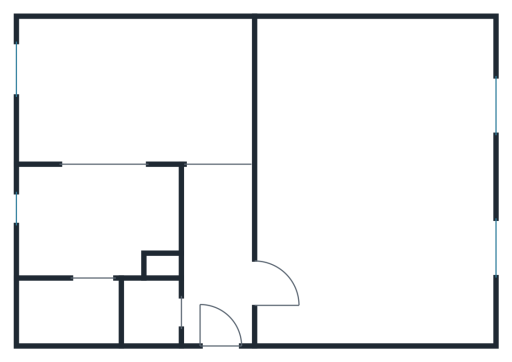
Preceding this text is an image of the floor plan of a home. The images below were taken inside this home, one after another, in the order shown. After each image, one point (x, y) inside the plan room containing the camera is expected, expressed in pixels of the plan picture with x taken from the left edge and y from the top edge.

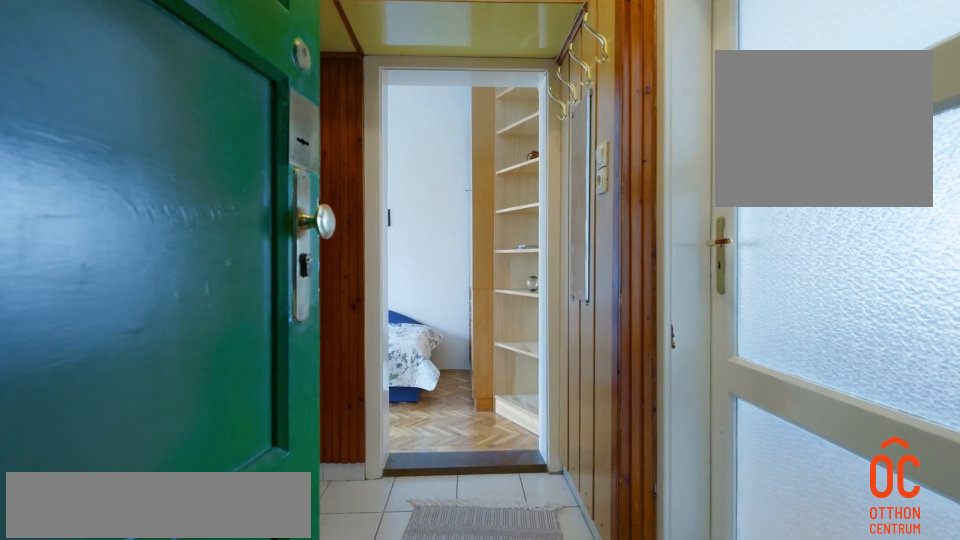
(211, 271)
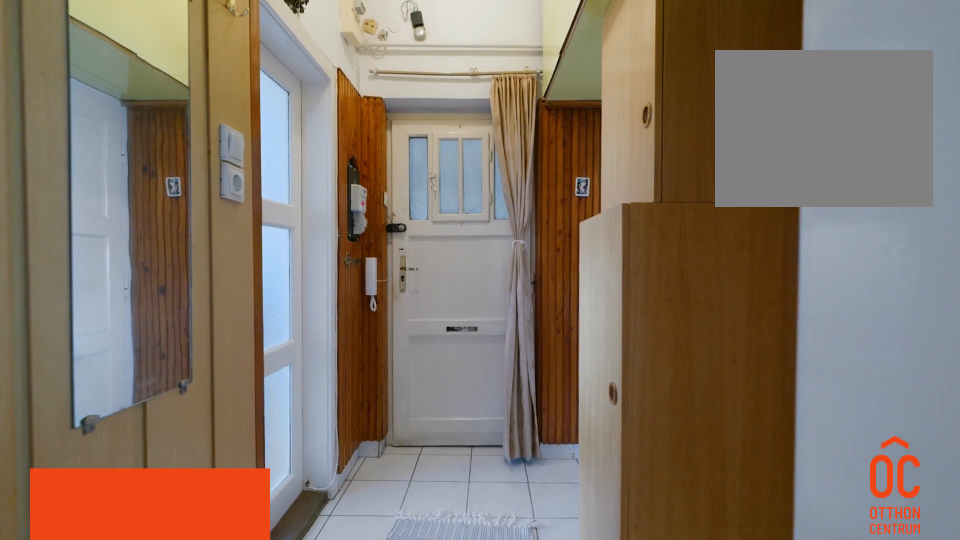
(212, 271)
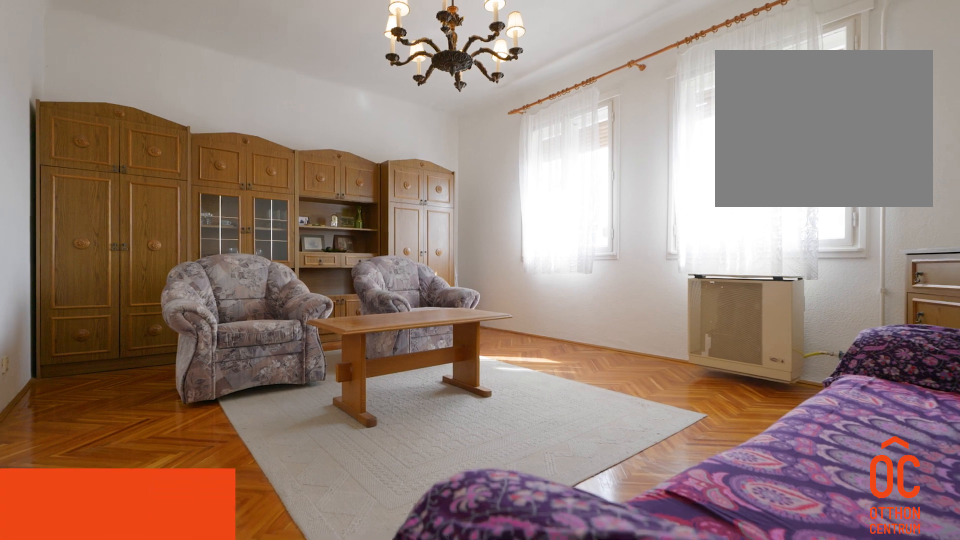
(376, 192)
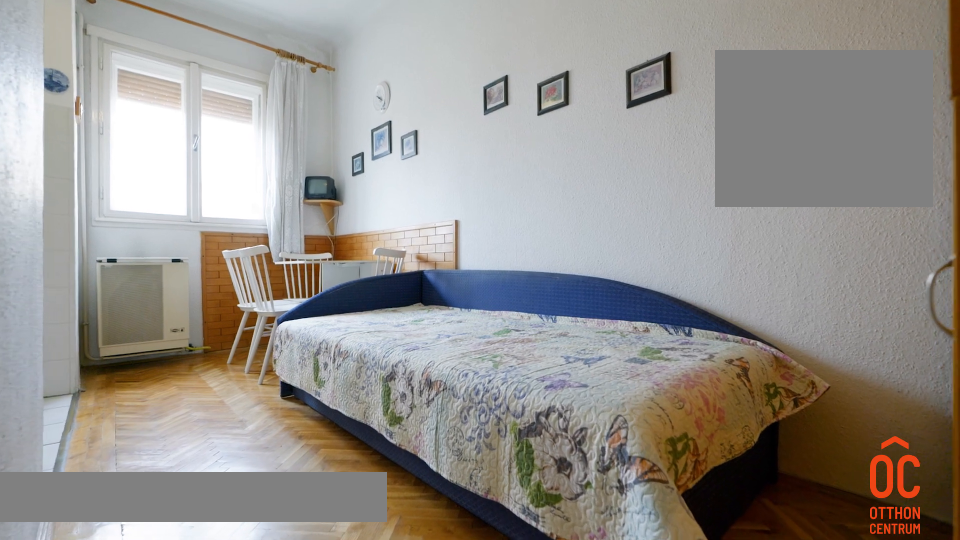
(111, 87)
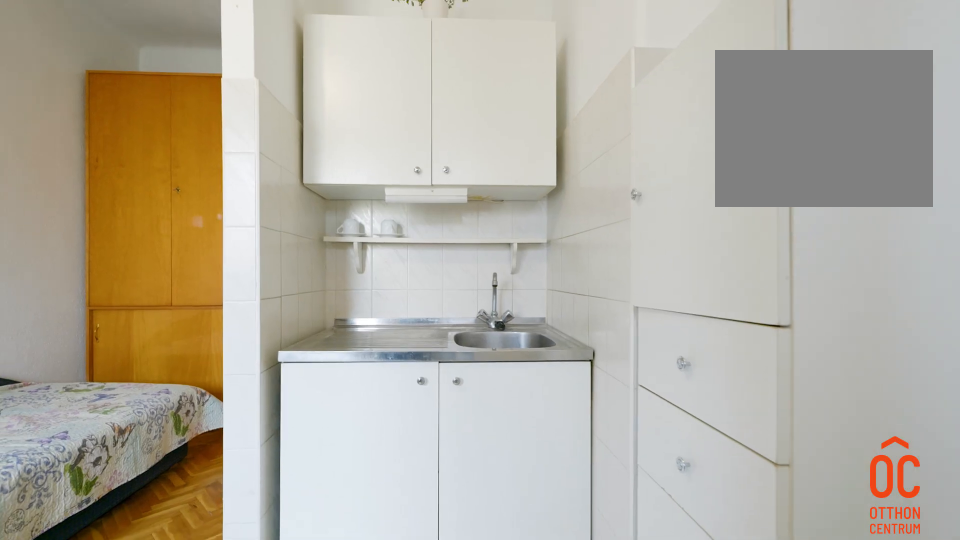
(89, 222)
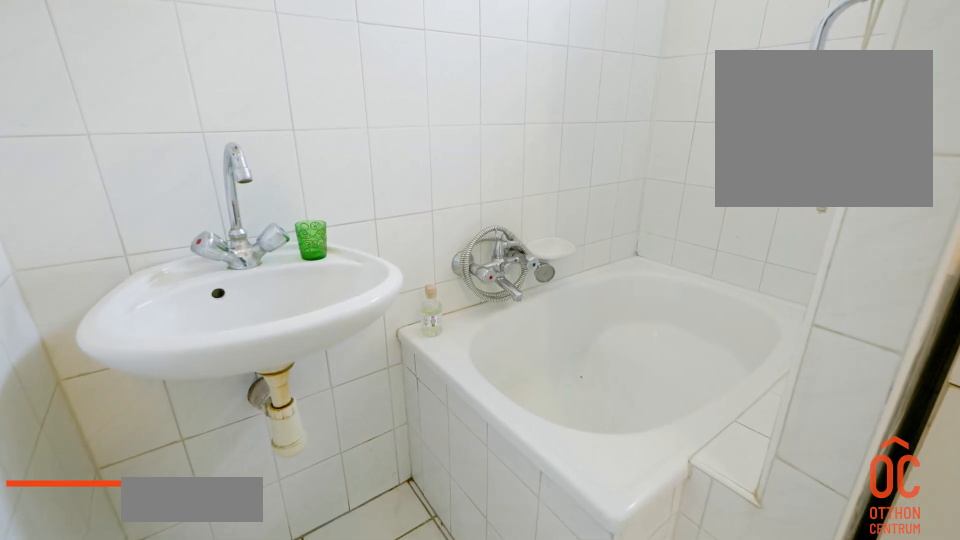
(90, 313)
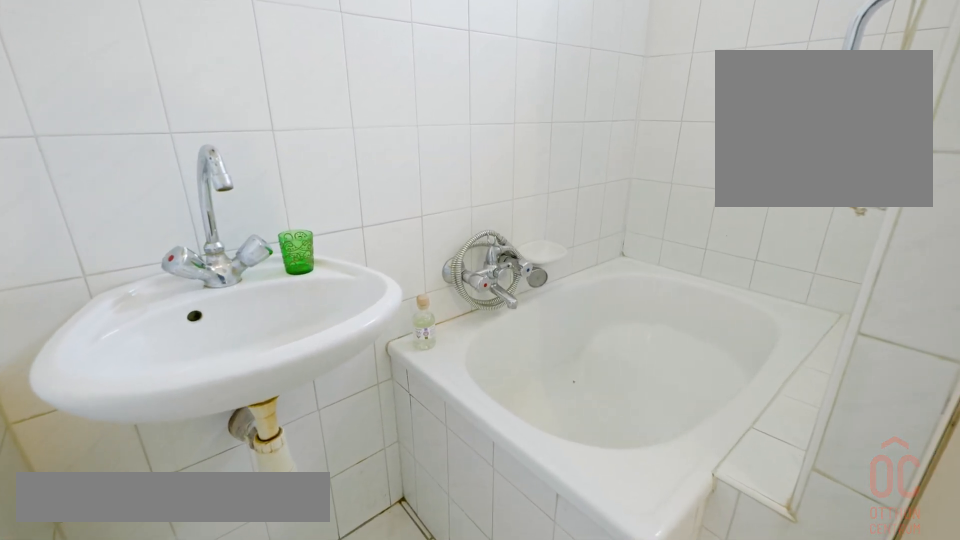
(90, 313)
